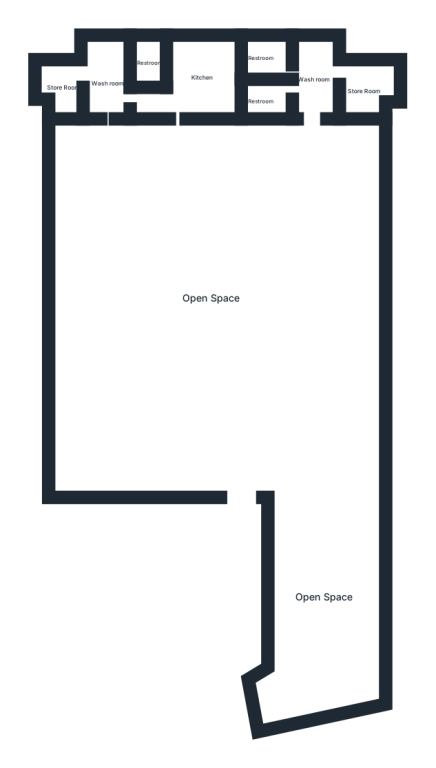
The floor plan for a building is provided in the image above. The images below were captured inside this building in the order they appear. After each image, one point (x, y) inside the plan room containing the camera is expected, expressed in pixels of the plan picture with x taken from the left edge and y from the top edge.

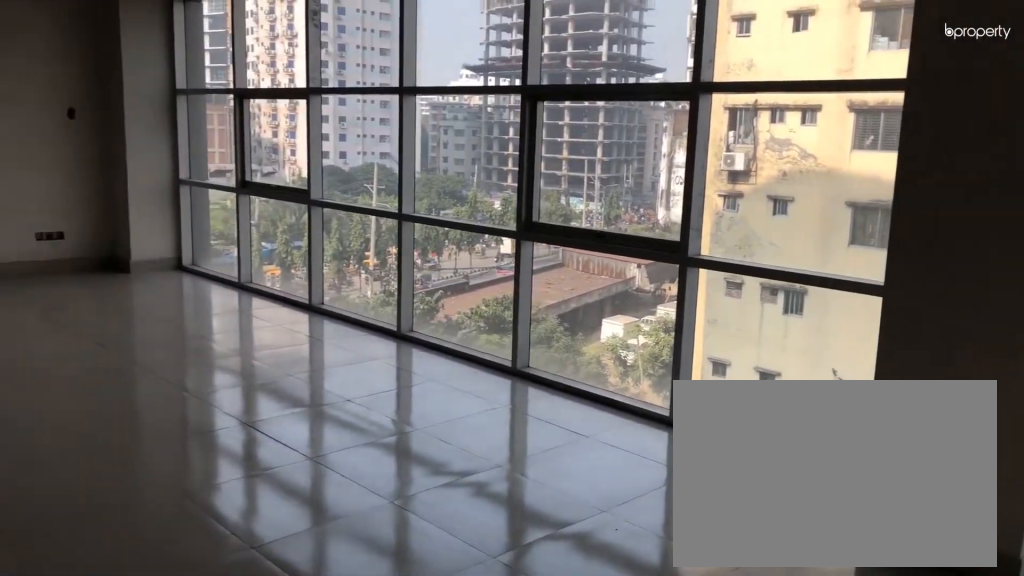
(208, 296)
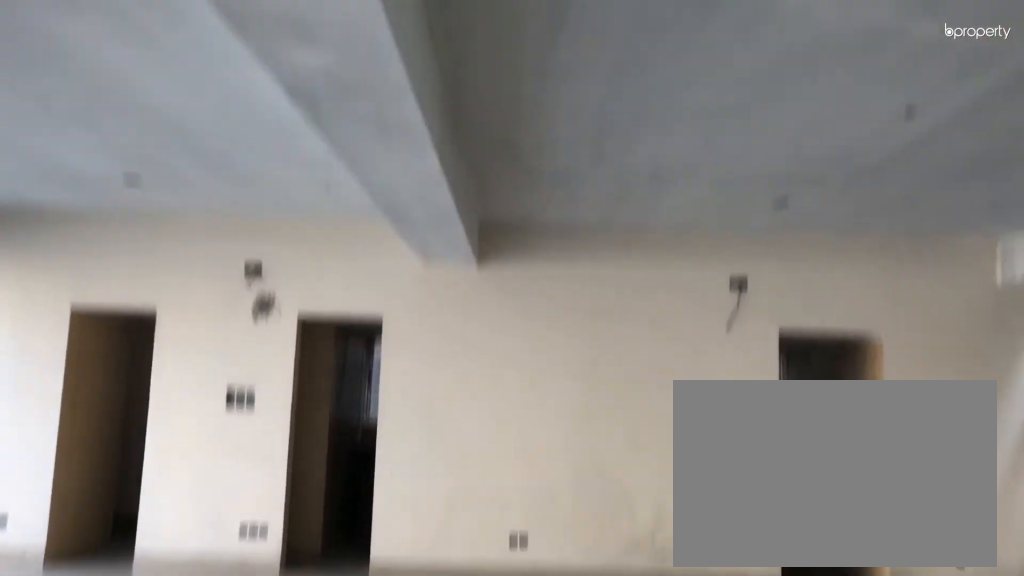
(208, 296)
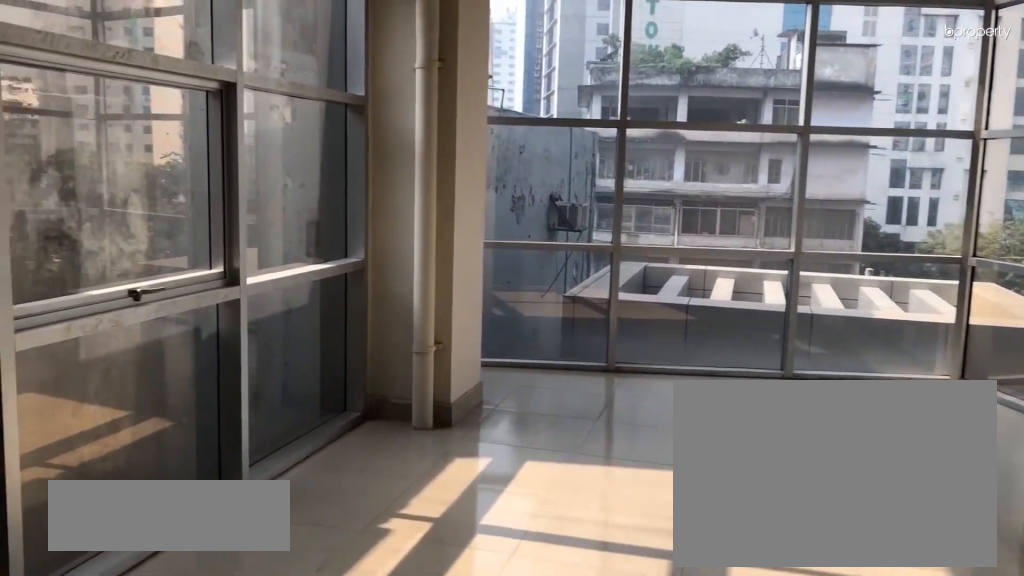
(327, 604)
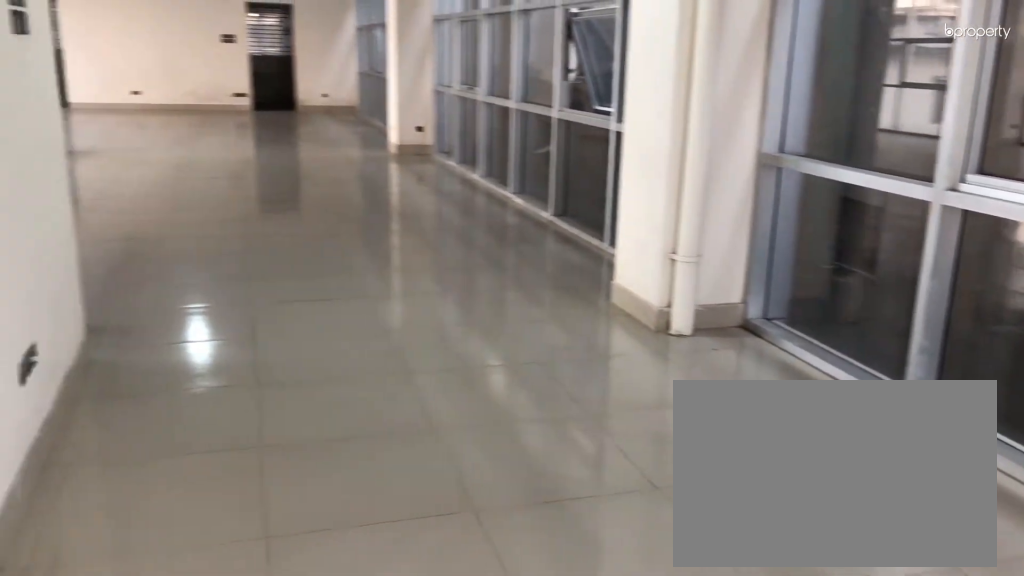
(327, 604)
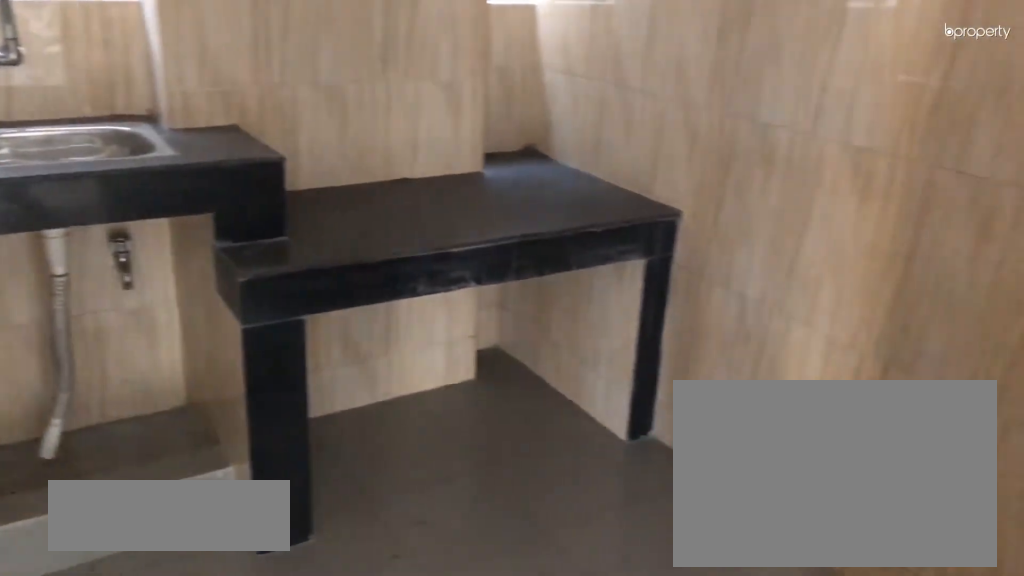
(204, 76)
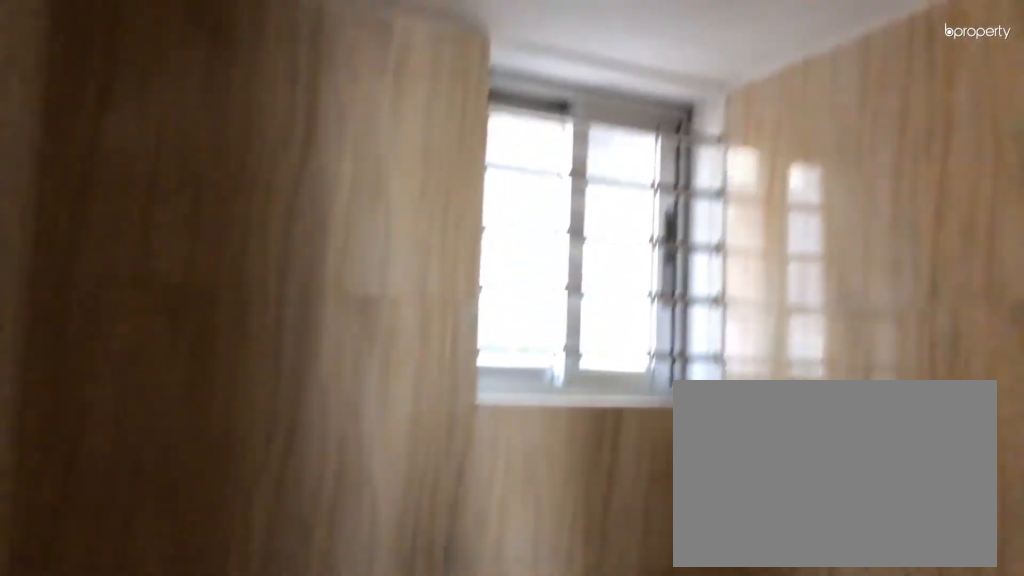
(151, 64)
